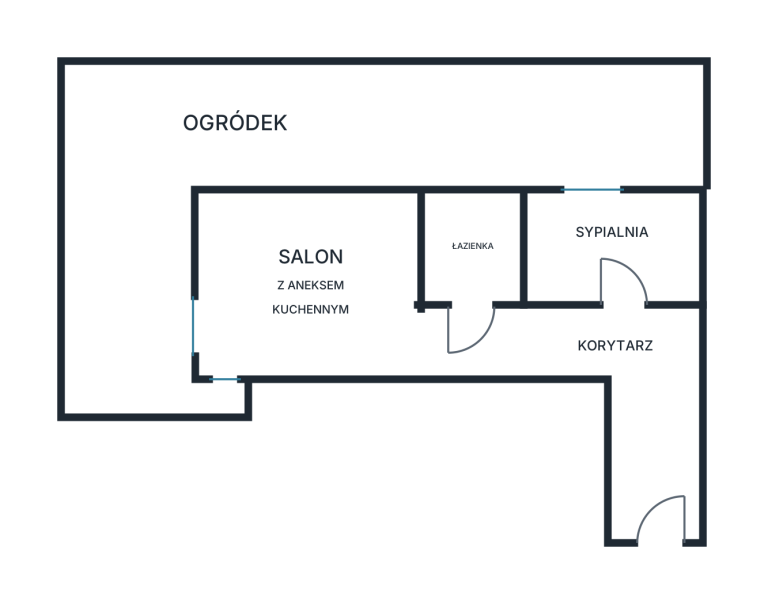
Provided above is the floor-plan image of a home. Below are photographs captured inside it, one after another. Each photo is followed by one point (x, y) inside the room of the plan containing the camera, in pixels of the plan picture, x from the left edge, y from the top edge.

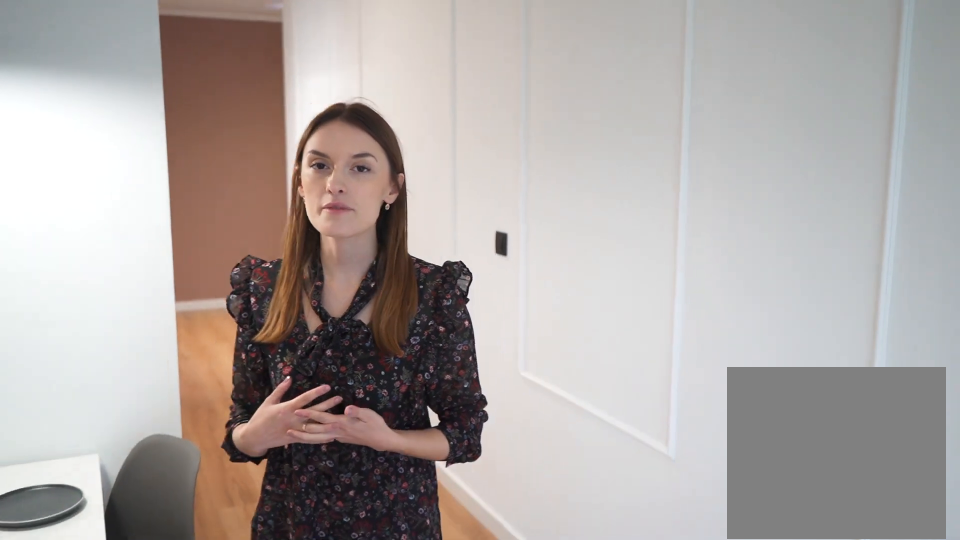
(307, 284)
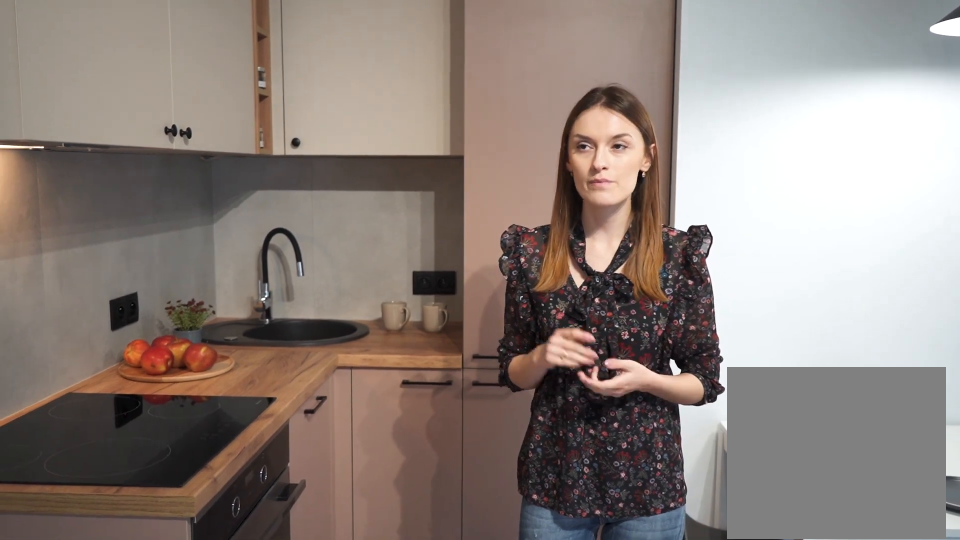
(307, 284)
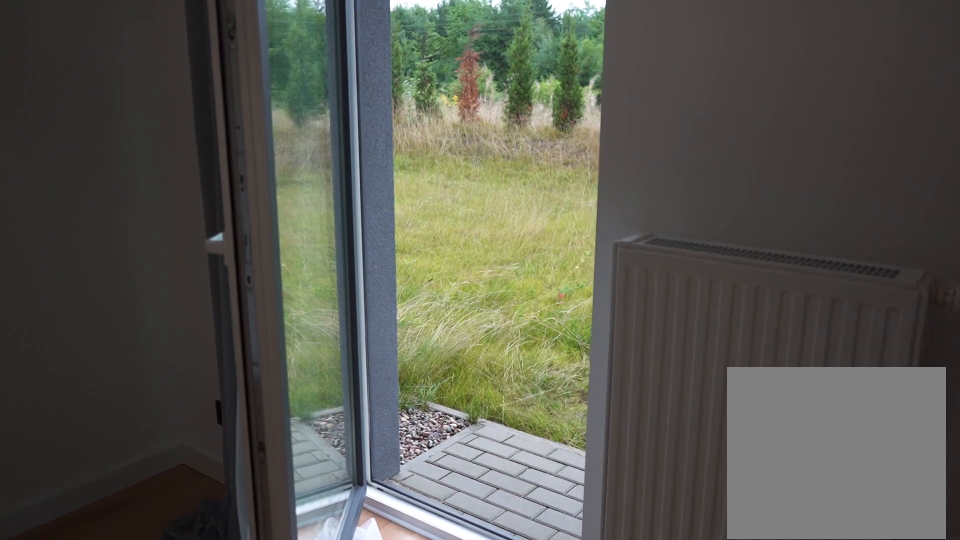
(610, 244)
